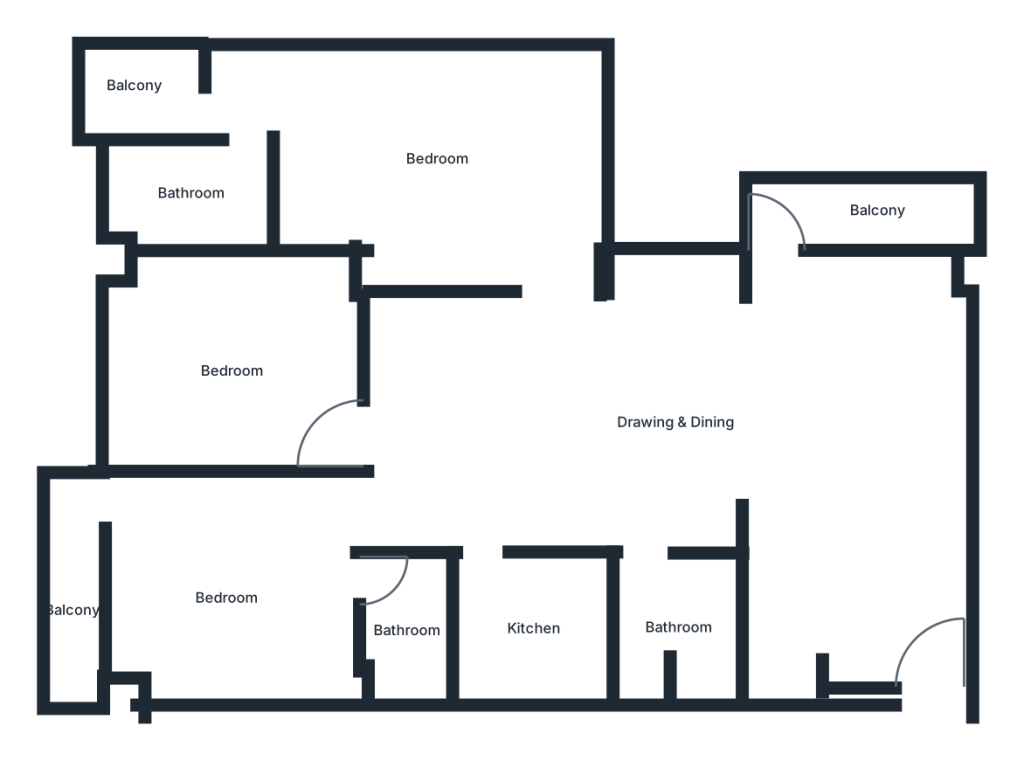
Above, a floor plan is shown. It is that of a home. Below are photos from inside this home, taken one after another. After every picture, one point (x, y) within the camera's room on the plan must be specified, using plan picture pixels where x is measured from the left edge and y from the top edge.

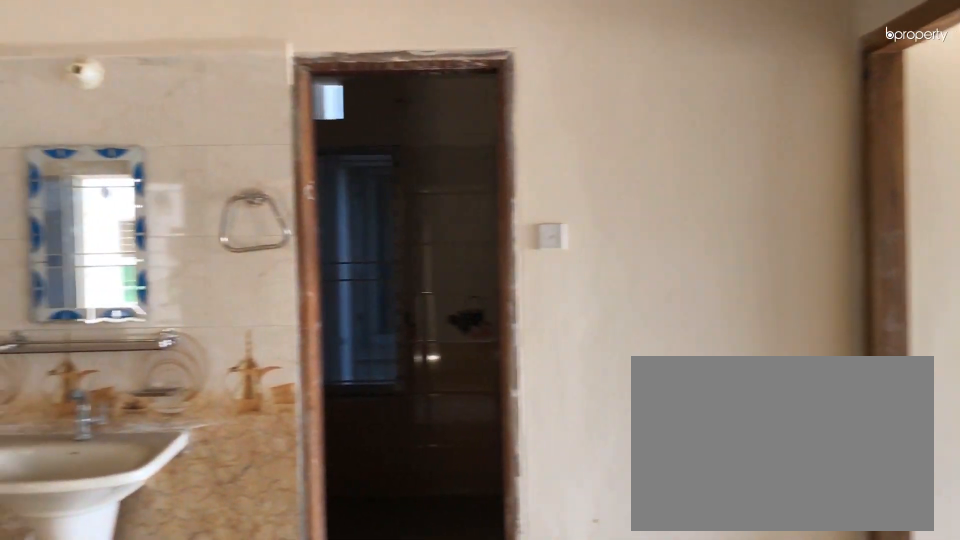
(553, 427)
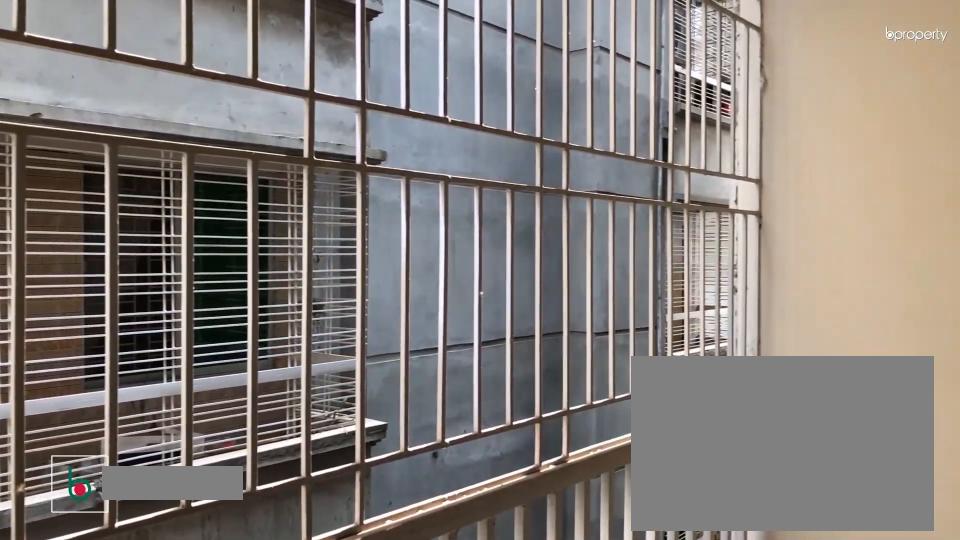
(877, 209)
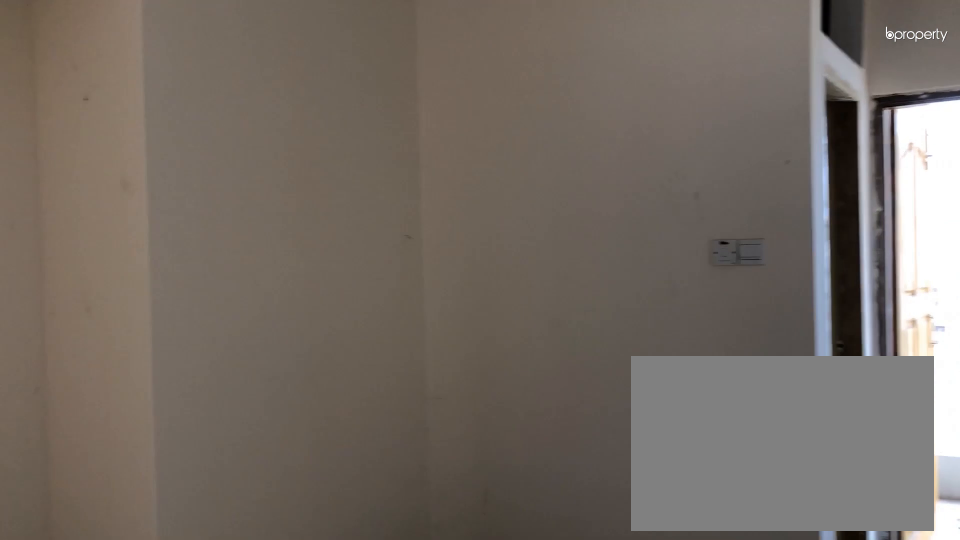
(425, 163)
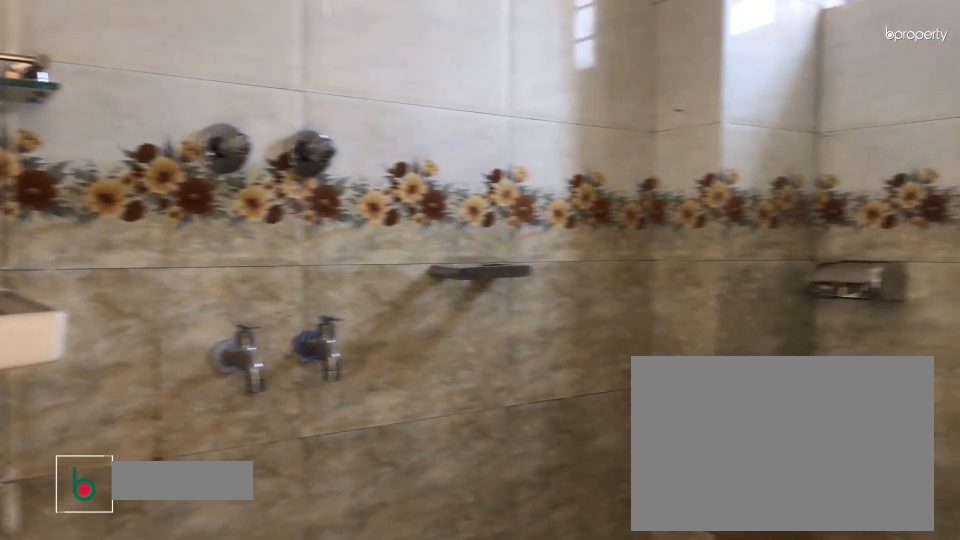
(188, 197)
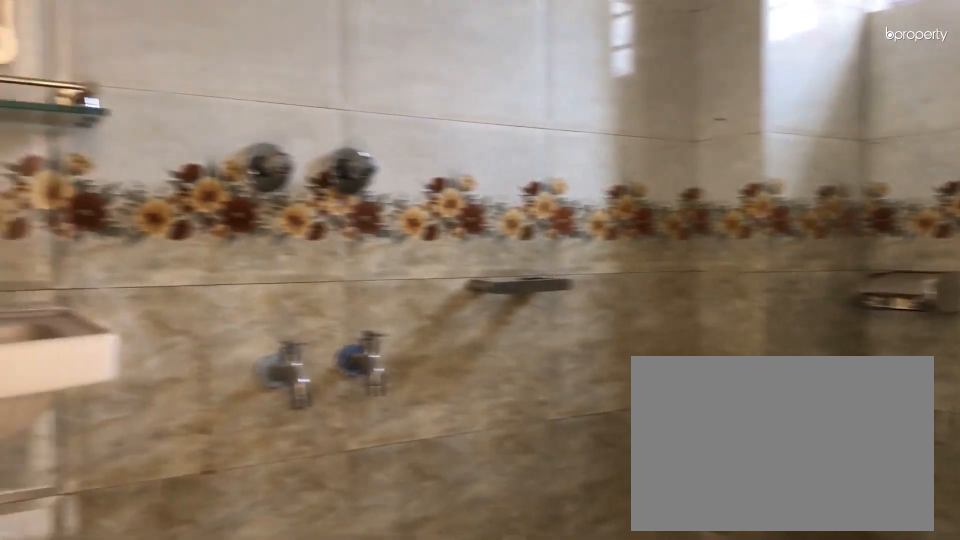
(188, 197)
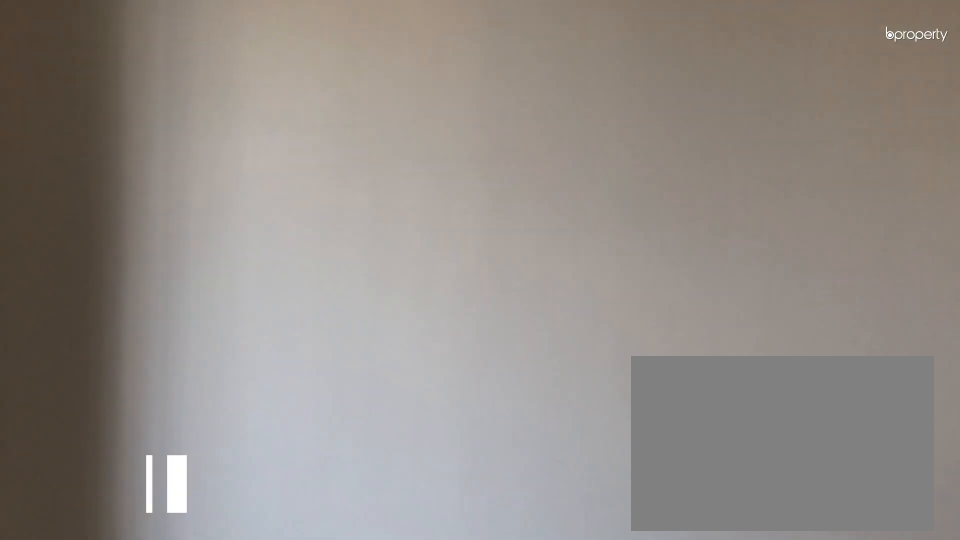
(238, 369)
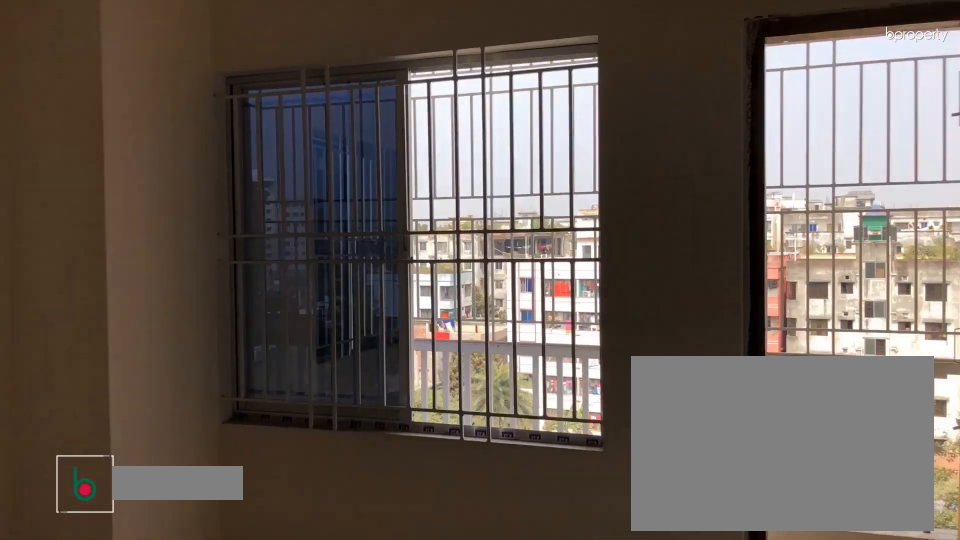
(233, 600)
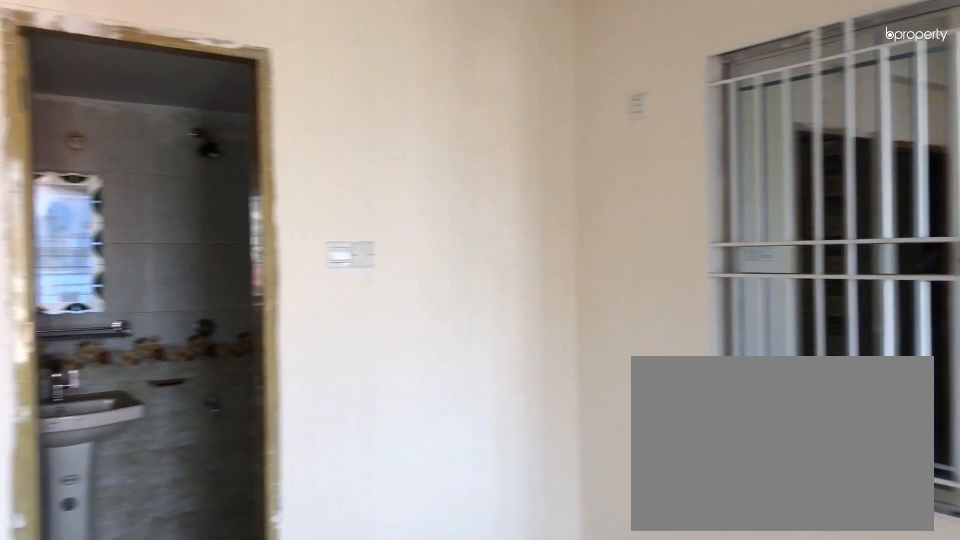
(233, 600)
